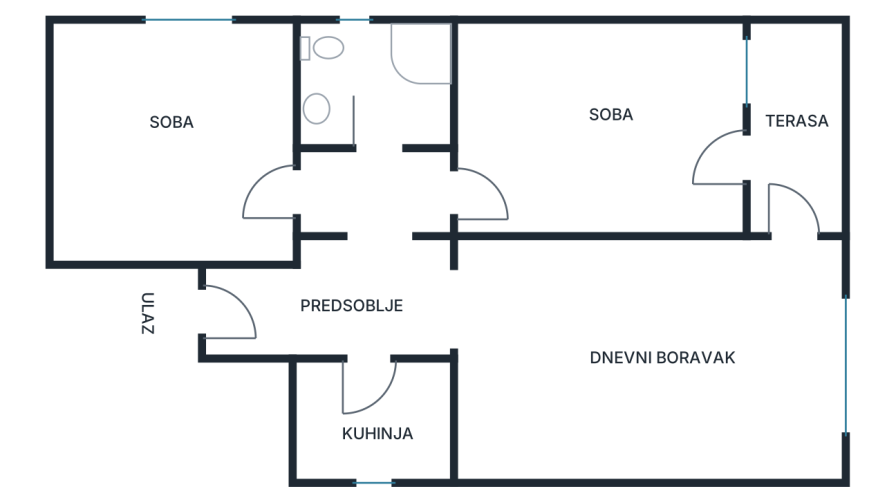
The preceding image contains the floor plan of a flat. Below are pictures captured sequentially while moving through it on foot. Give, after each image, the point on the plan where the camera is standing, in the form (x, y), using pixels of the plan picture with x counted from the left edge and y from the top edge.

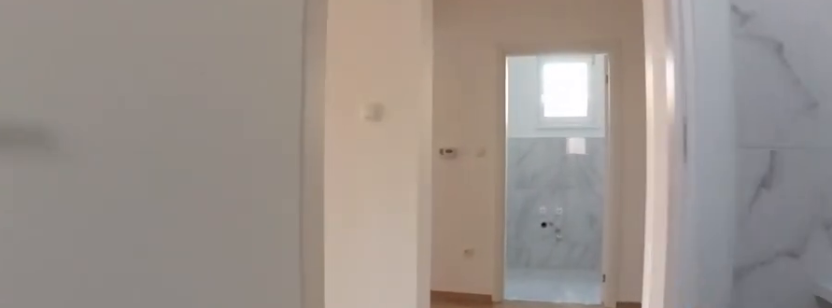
(377, 84)
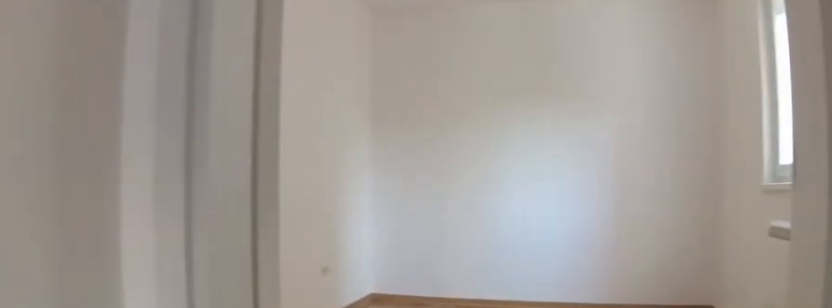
(376, 172)
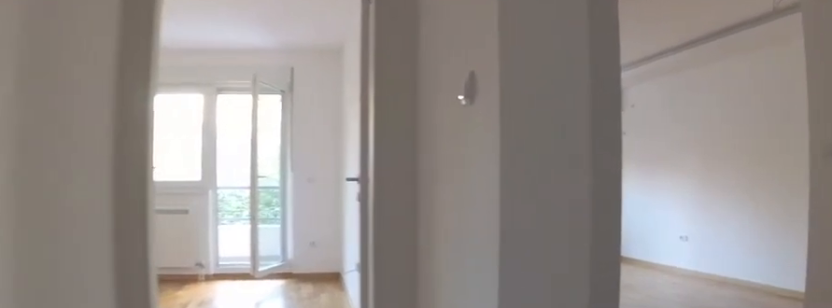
(313, 186)
